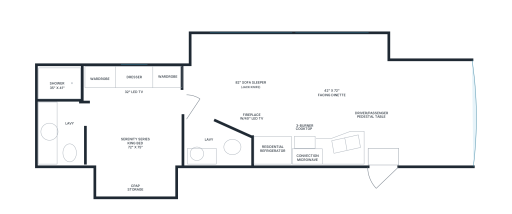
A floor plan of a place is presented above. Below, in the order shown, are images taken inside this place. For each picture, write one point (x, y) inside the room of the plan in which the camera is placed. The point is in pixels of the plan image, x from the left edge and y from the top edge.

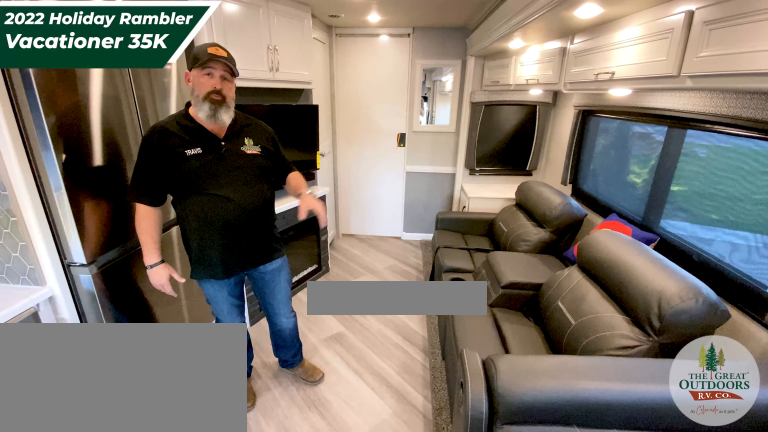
(287, 98)
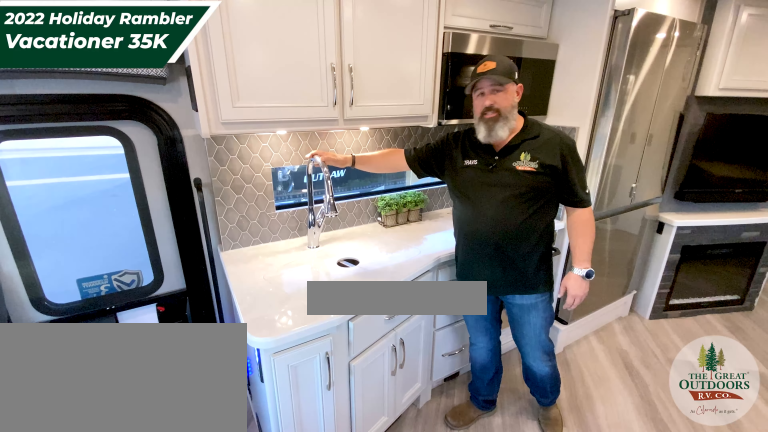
(287, 98)
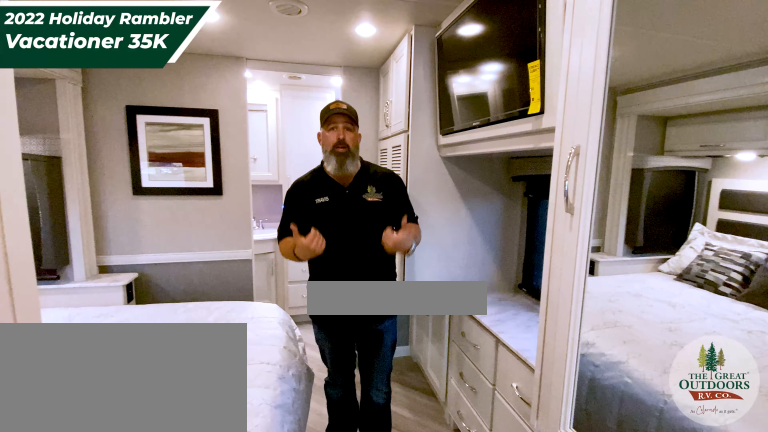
(133, 129)
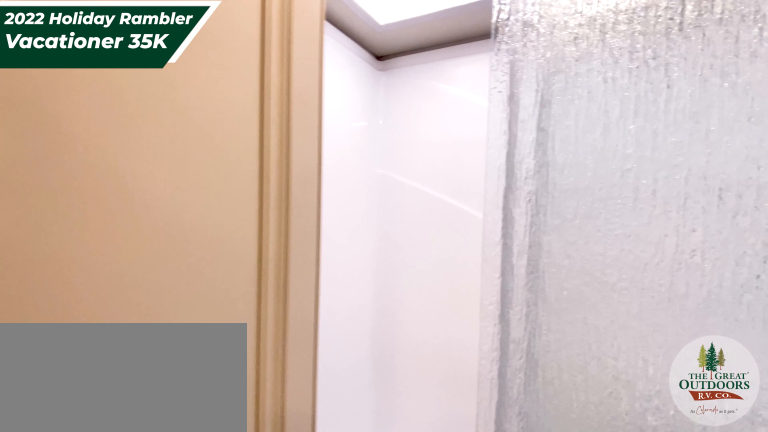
(61, 109)
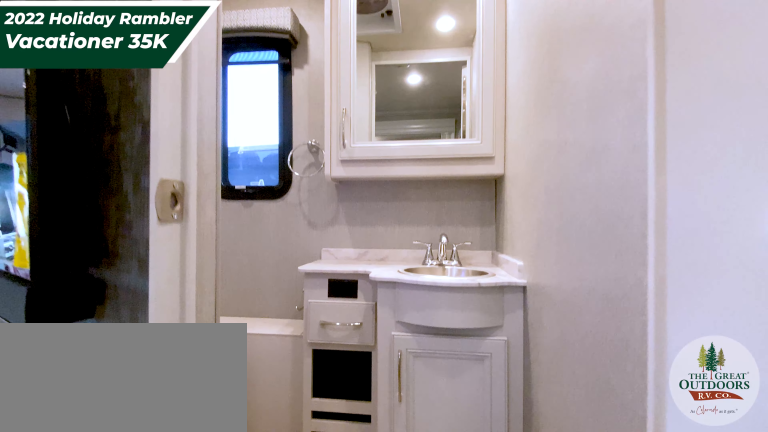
(214, 143)
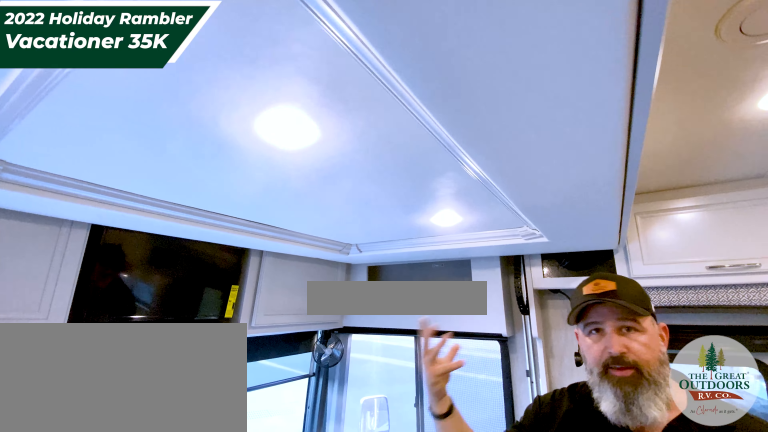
(440, 117)
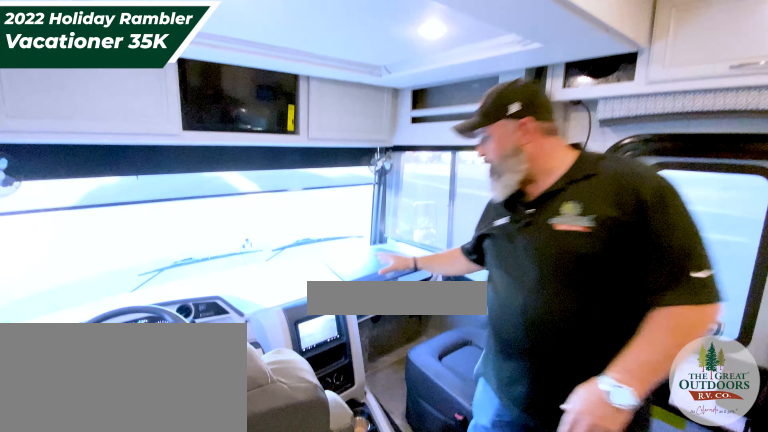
(397, 105)
